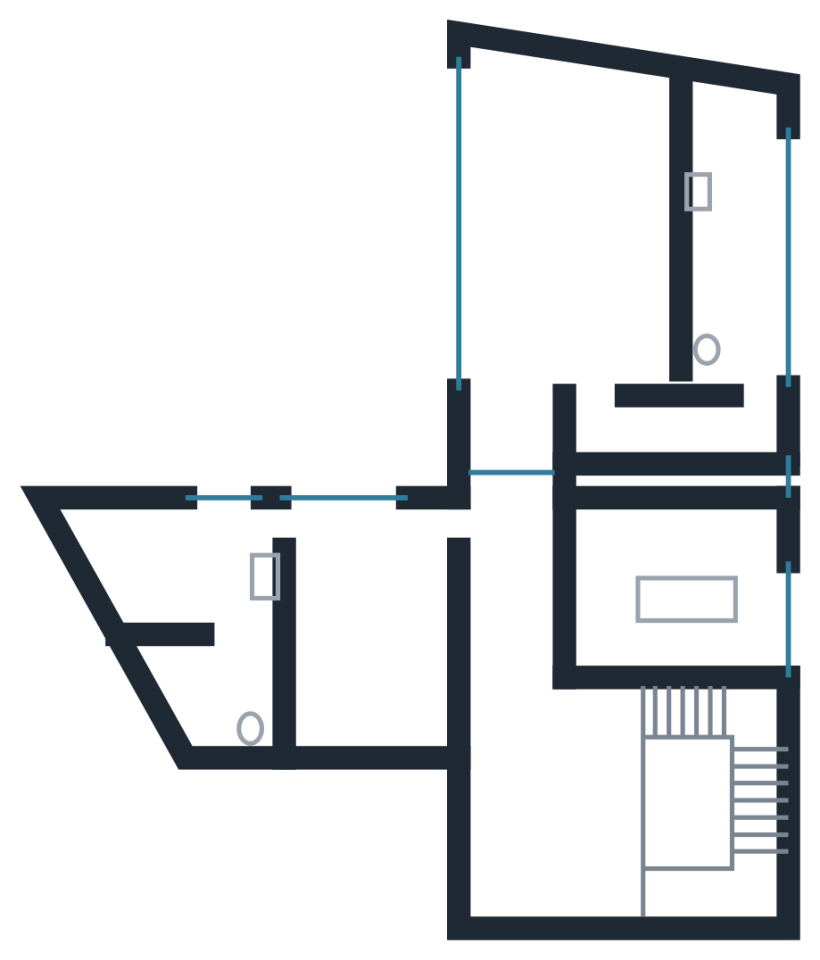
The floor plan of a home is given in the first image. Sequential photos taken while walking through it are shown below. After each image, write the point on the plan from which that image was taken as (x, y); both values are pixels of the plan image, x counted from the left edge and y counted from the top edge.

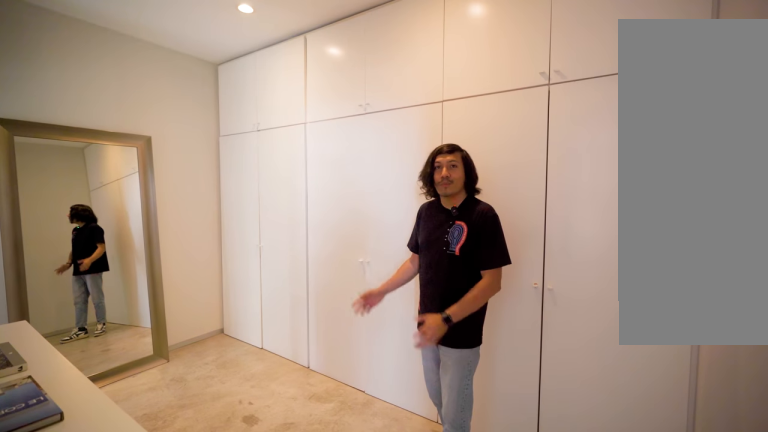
(601, 420)
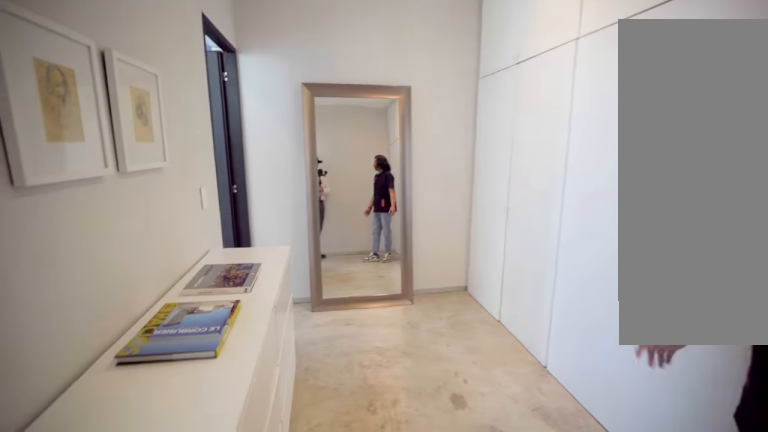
(605, 435)
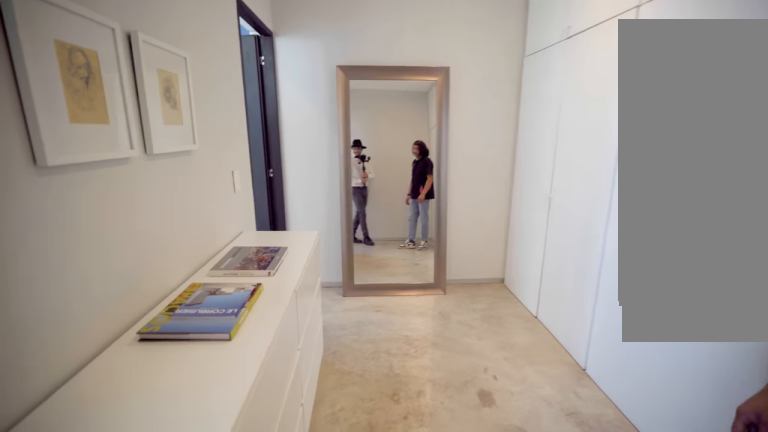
(605, 435)
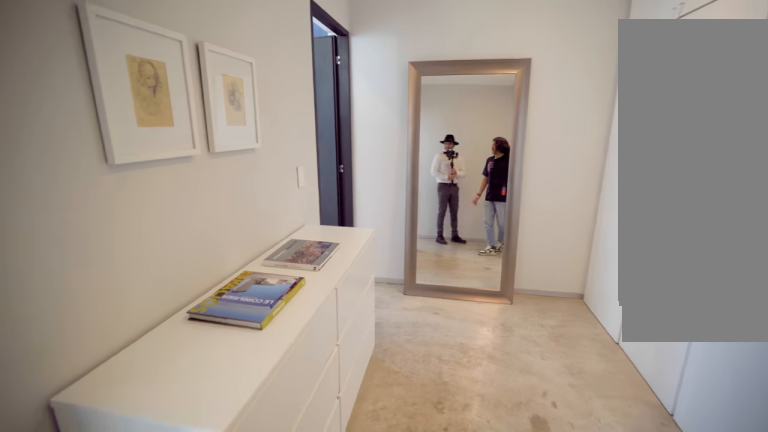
(605, 435)
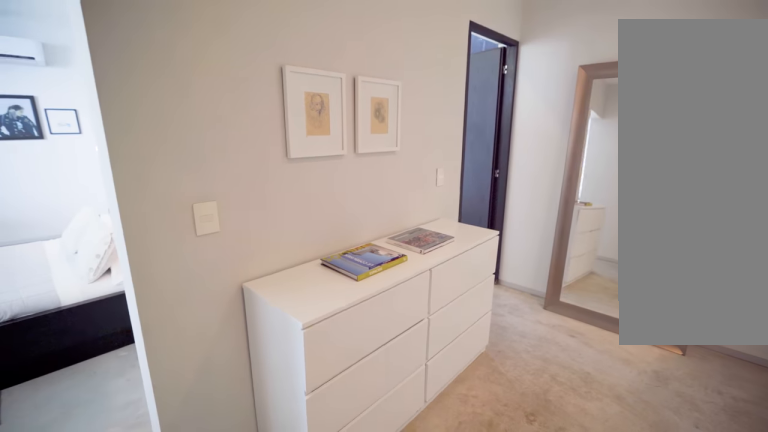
(606, 435)
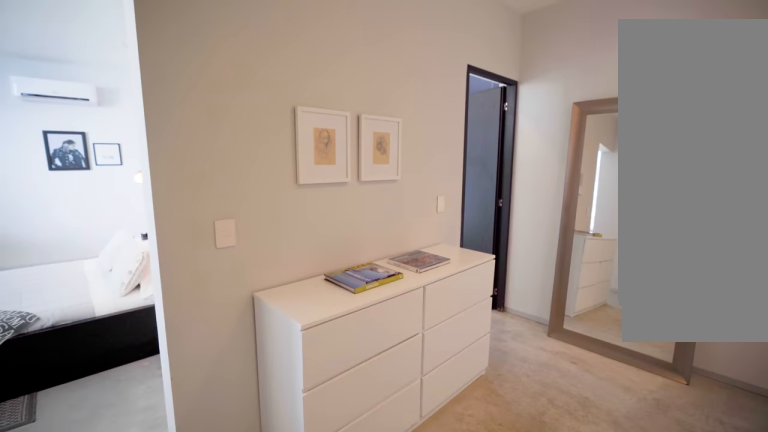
(605, 435)
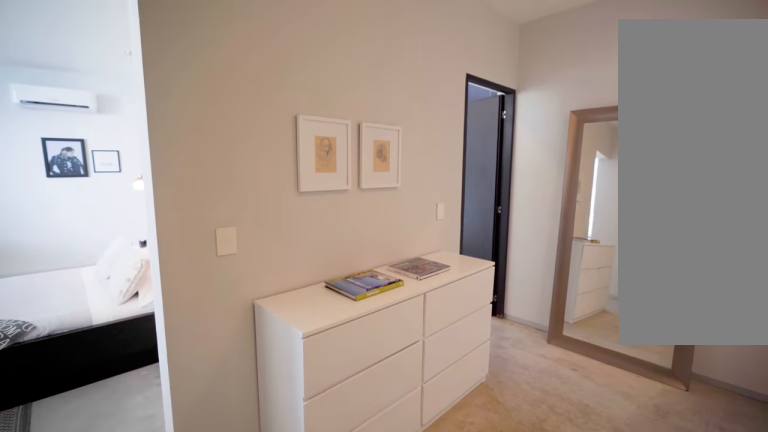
(606, 435)
